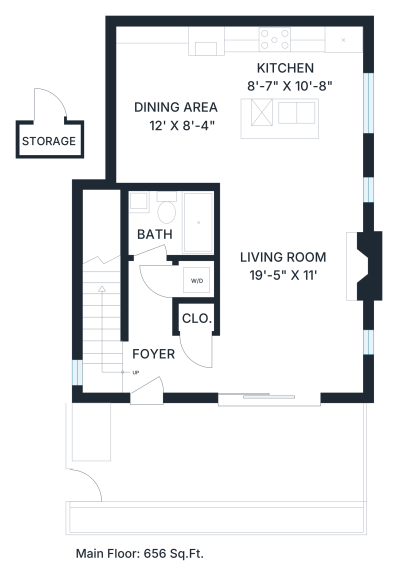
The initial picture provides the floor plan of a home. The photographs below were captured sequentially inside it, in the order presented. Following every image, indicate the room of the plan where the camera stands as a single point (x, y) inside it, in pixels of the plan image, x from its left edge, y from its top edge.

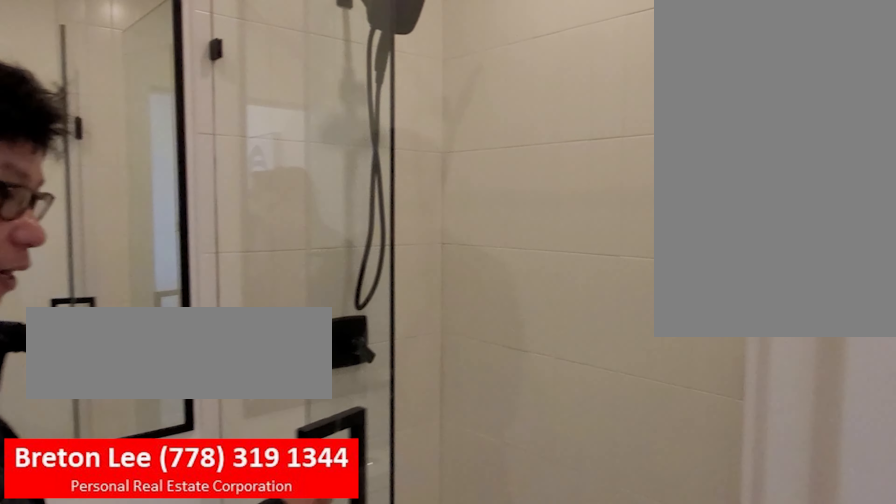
(155, 237)
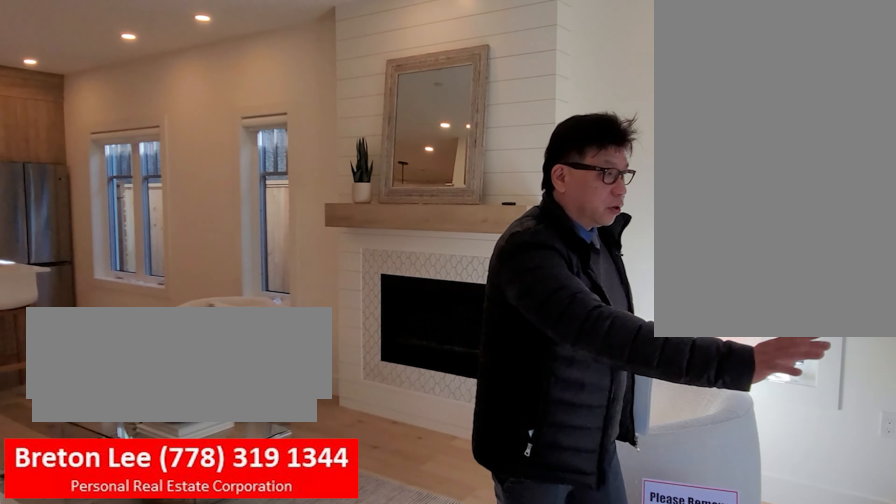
(280, 311)
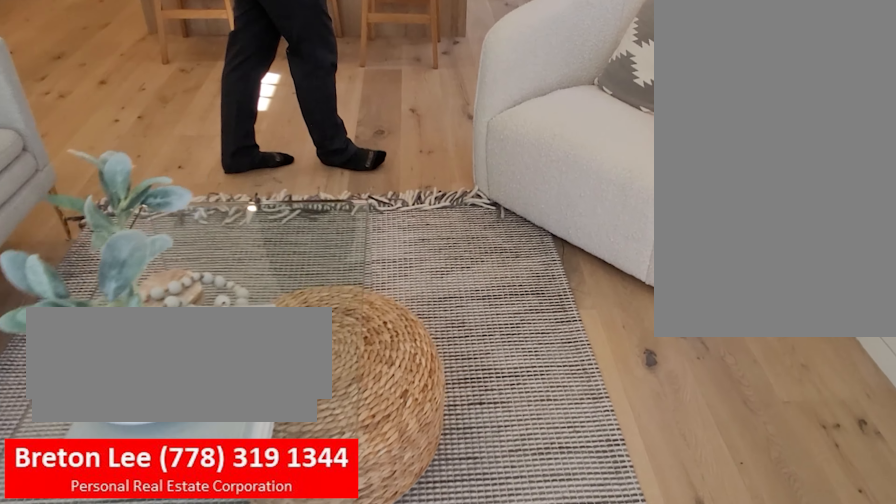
(280, 311)
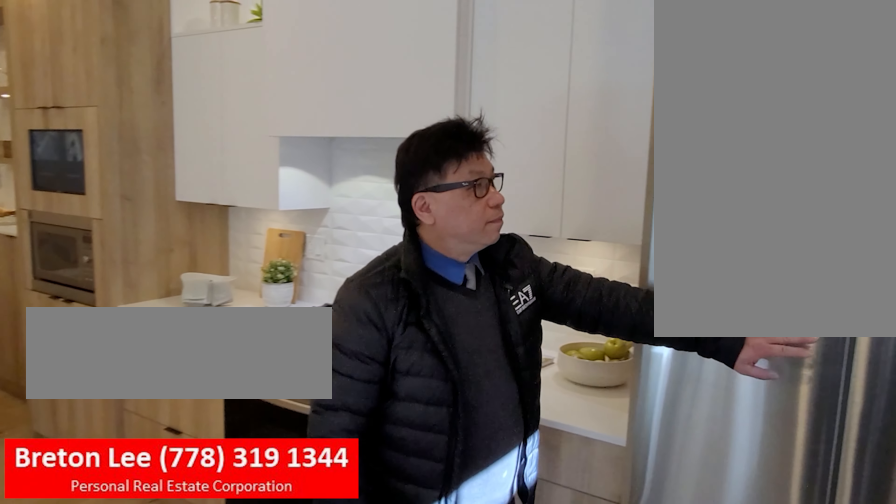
(340, 111)
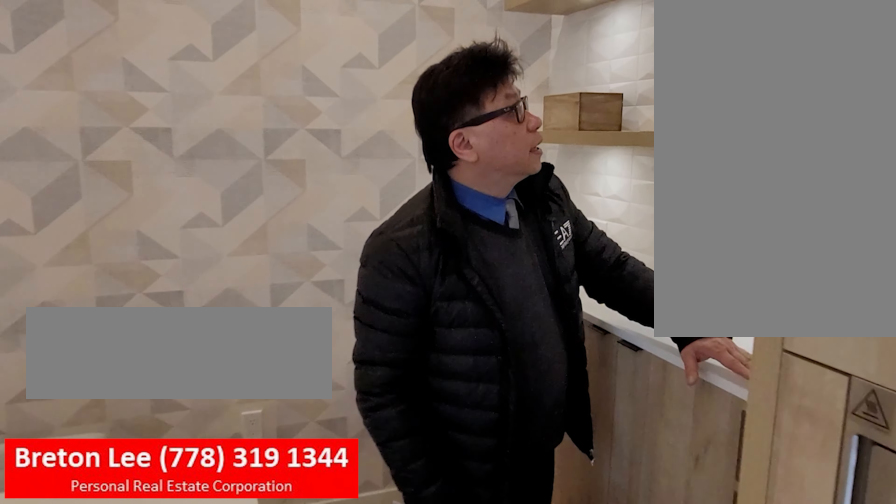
(340, 111)
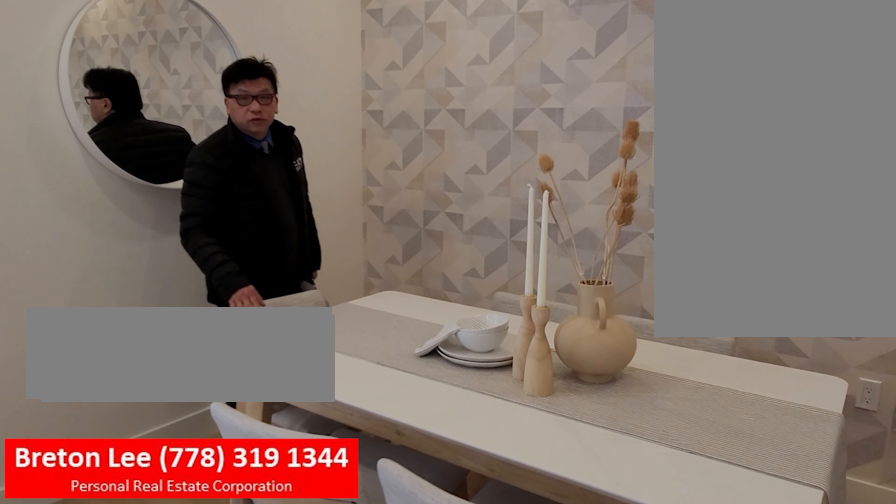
(173, 157)
